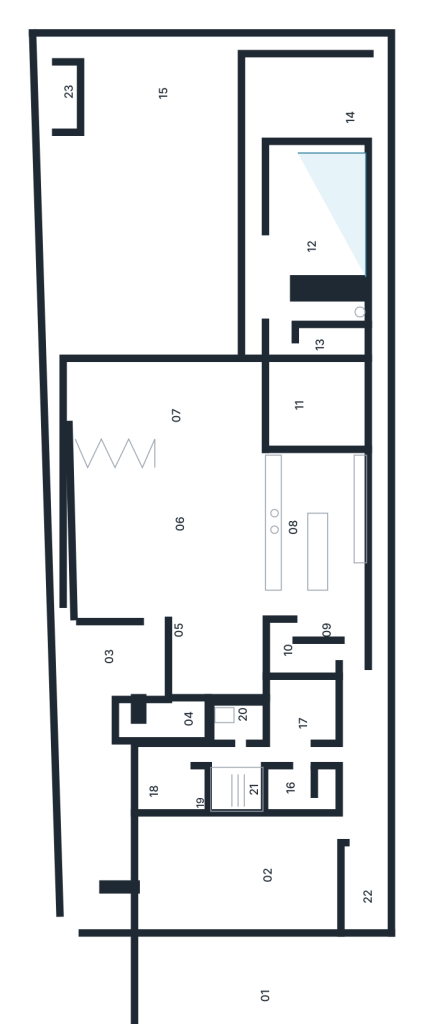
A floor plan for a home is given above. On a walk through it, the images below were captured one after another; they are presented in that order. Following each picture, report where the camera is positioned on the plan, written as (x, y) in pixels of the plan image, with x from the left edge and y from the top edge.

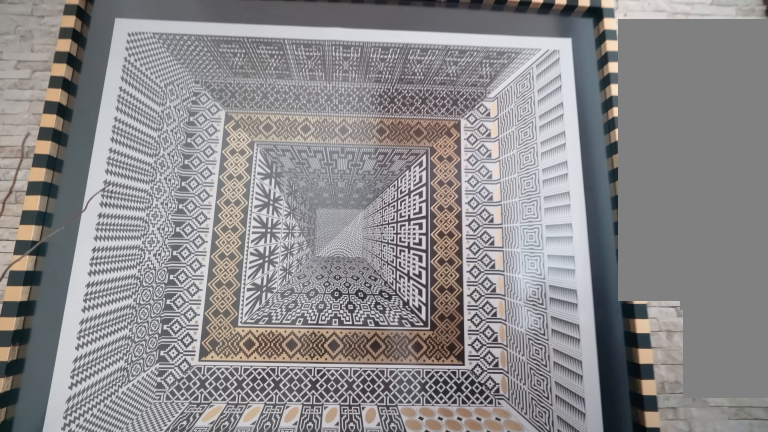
(167, 712)
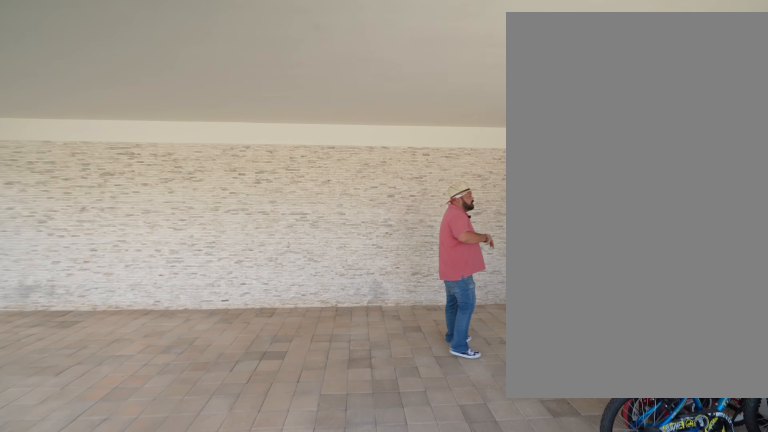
(263, 906)
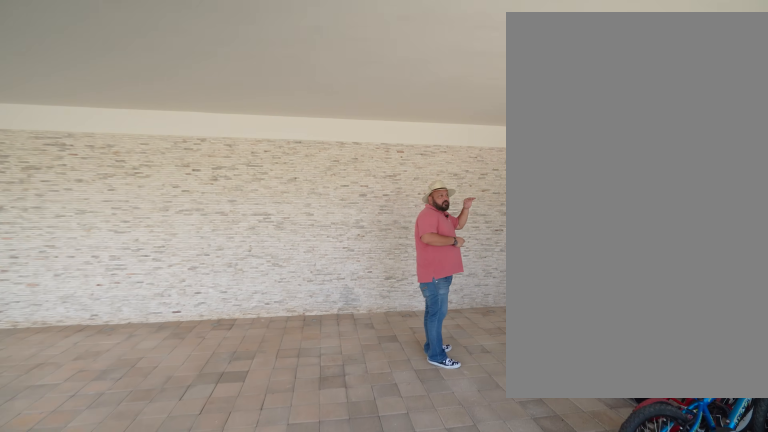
(263, 906)
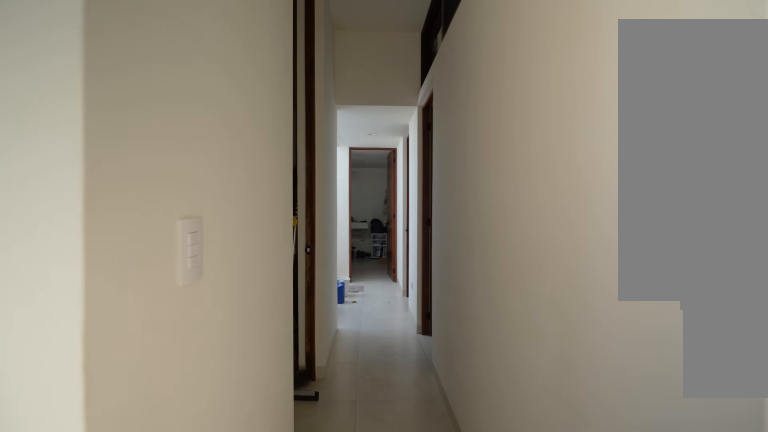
(359, 764)
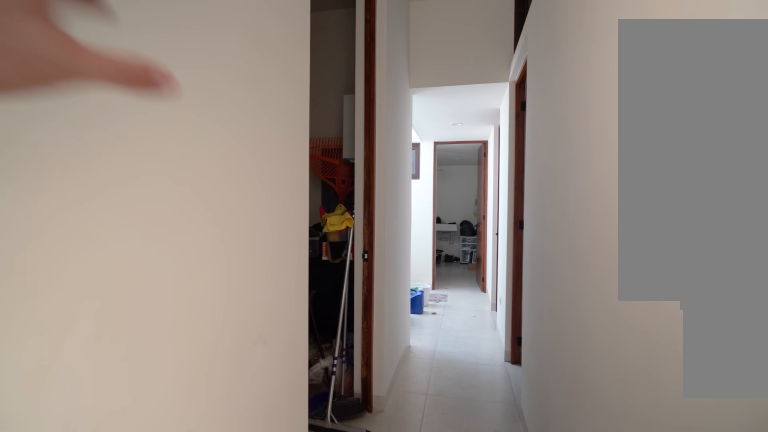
(345, 754)
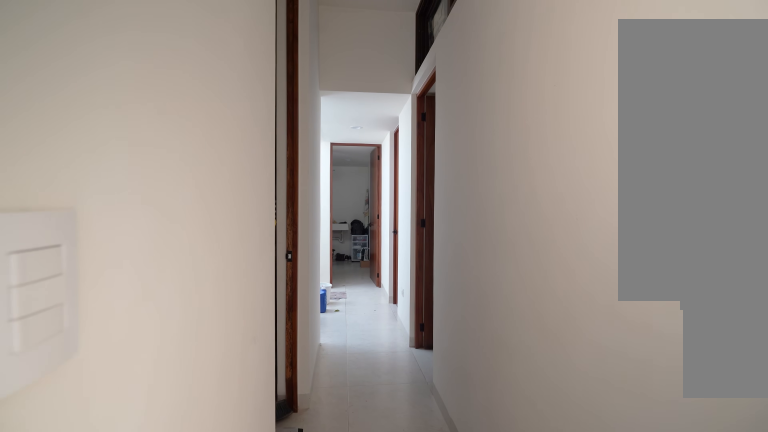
(345, 754)
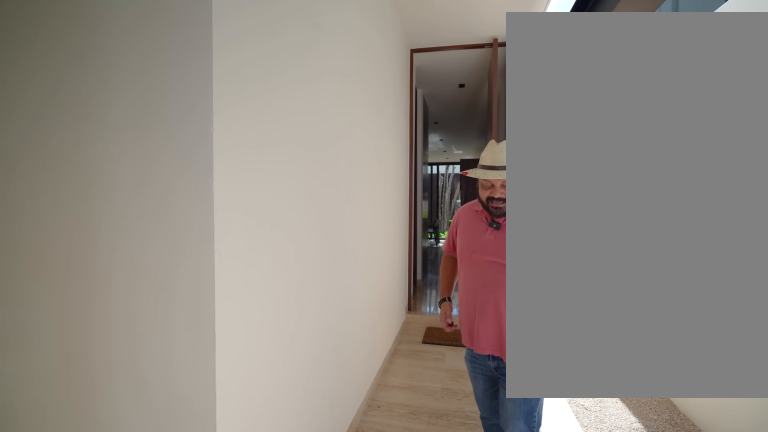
(352, 751)
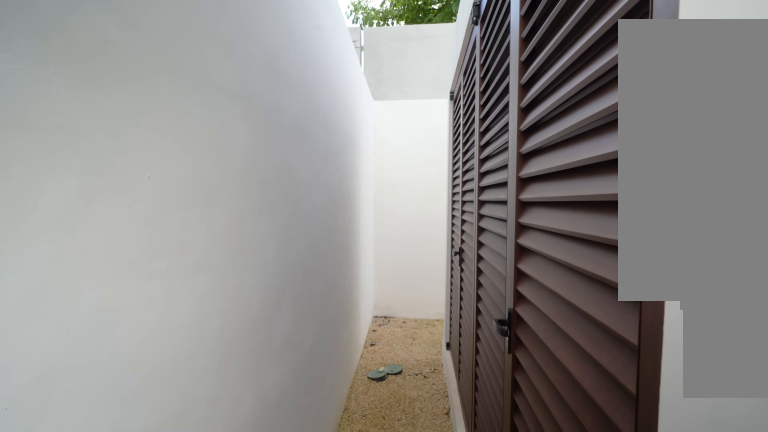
(56, 152)
